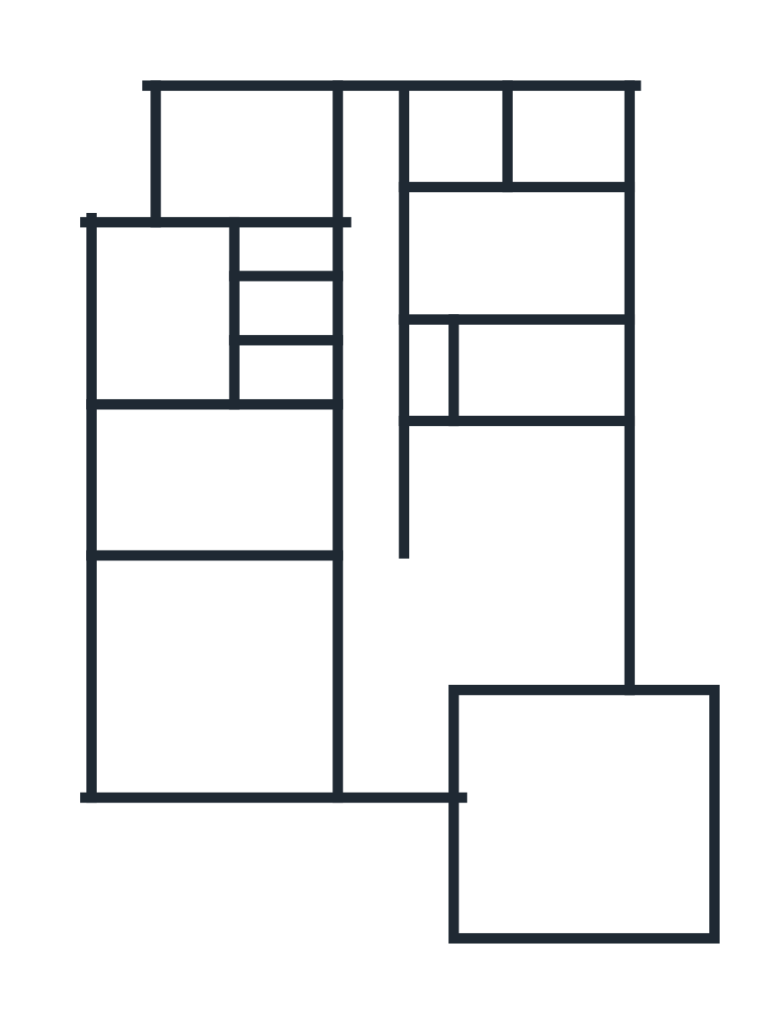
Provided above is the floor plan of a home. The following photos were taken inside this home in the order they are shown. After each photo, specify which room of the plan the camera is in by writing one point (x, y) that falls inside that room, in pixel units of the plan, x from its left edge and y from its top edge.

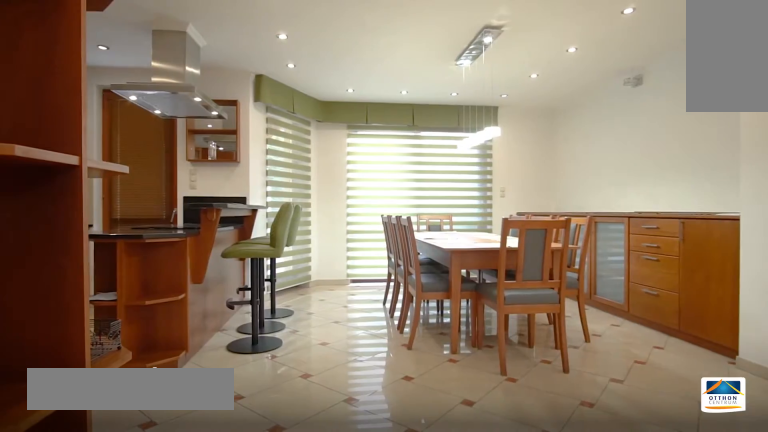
(529, 568)
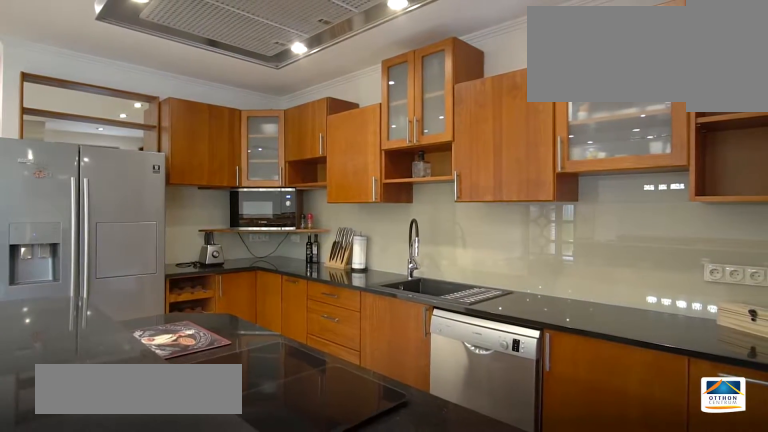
(516, 482)
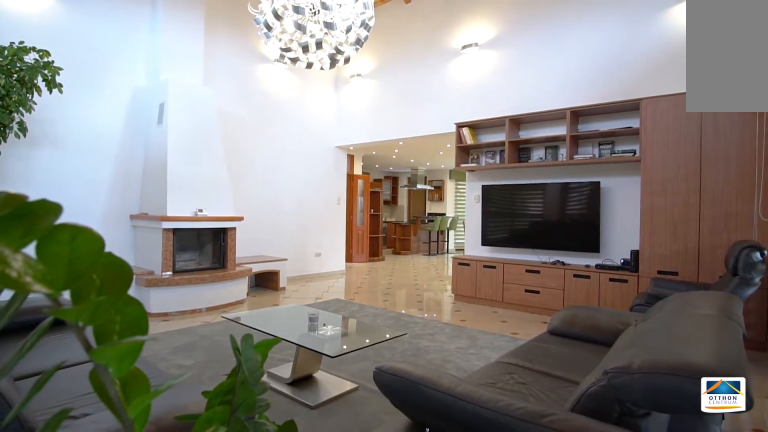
(222, 677)
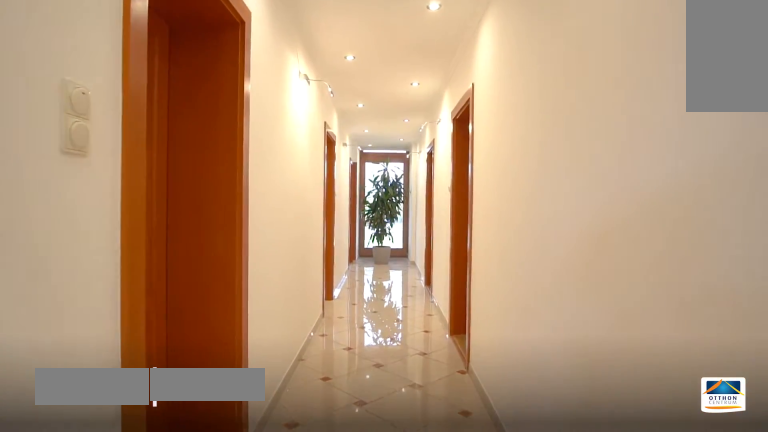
(381, 429)
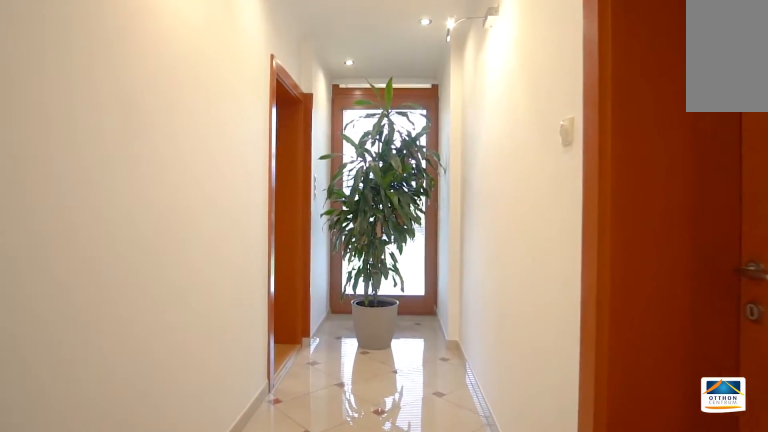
(379, 429)
